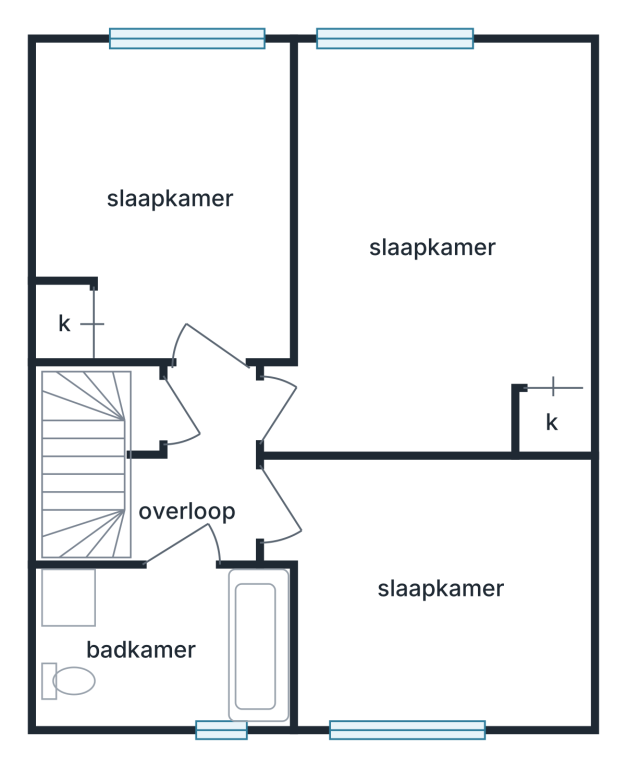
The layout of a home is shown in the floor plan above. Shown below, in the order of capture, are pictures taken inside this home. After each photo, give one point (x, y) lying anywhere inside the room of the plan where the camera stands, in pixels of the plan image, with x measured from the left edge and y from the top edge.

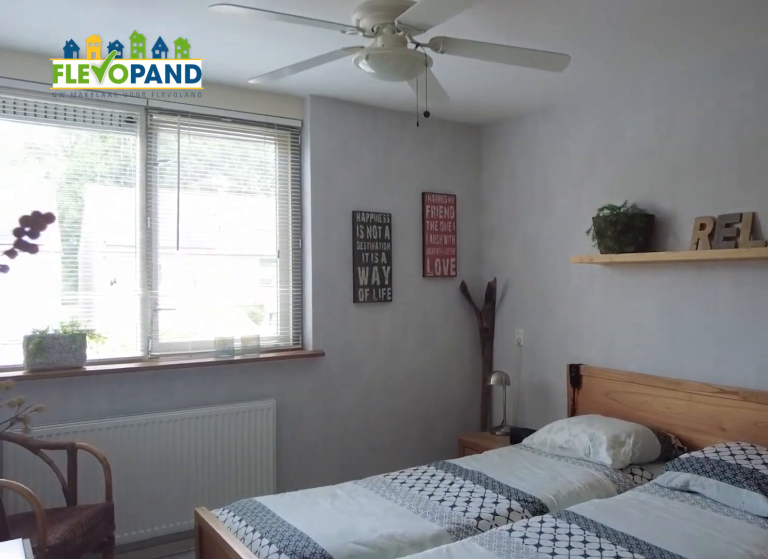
(416, 440)
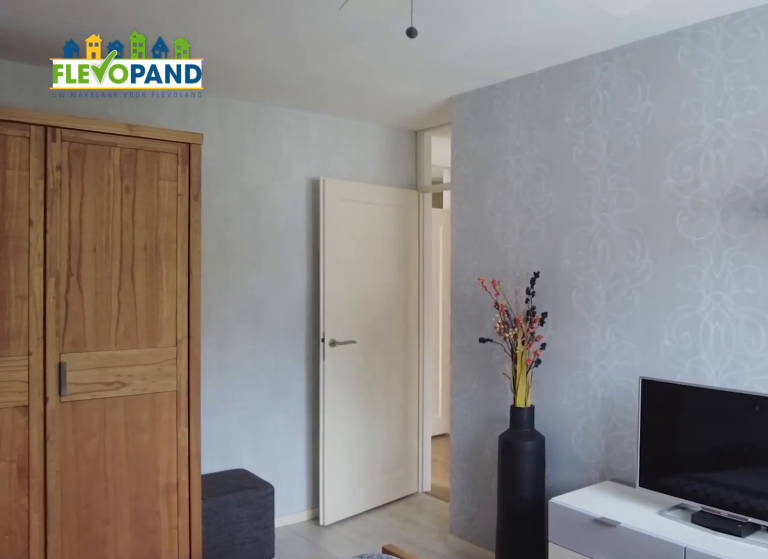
(416, 440)
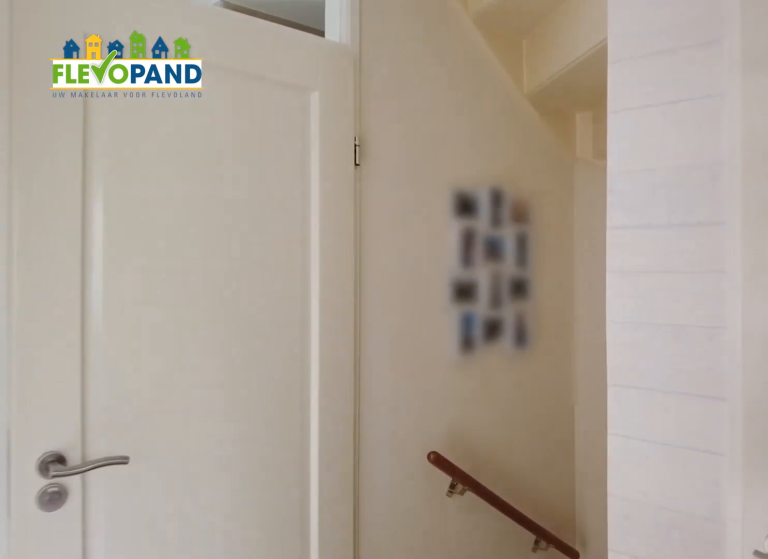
(202, 473)
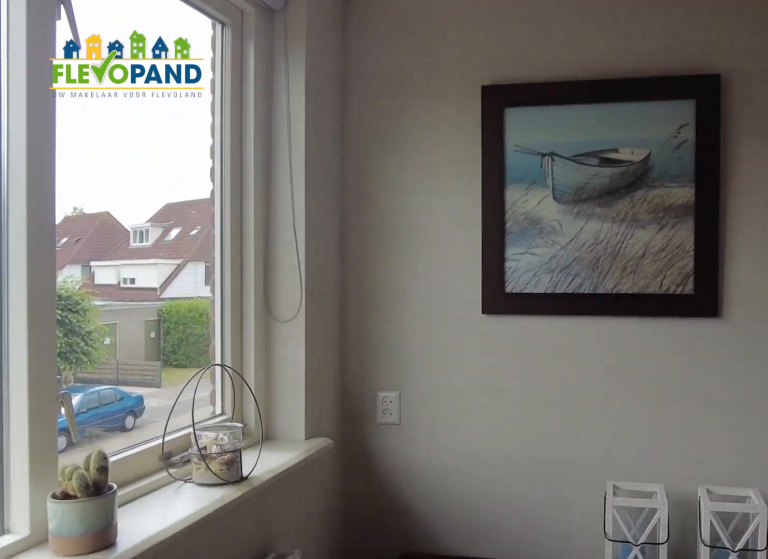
(435, 587)
